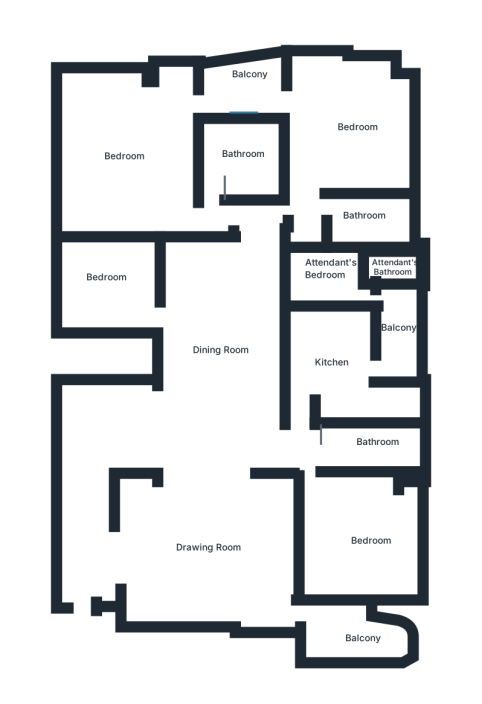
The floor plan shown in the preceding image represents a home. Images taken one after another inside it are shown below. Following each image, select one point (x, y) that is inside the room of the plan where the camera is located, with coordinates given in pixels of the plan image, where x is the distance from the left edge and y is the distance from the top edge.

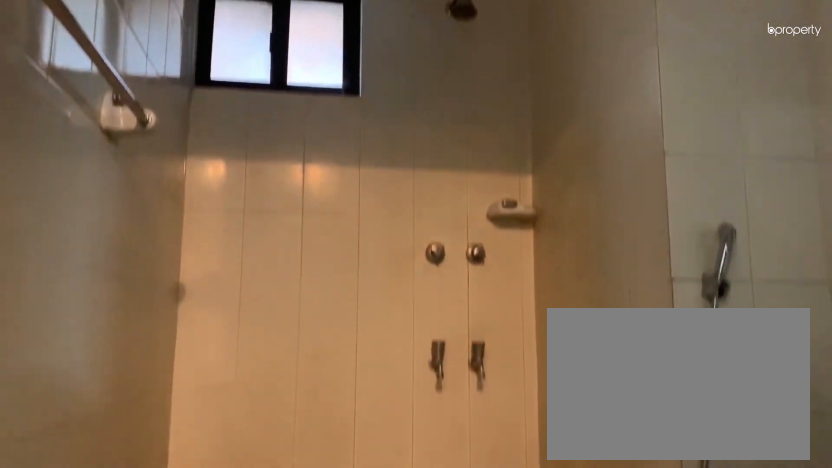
(363, 207)
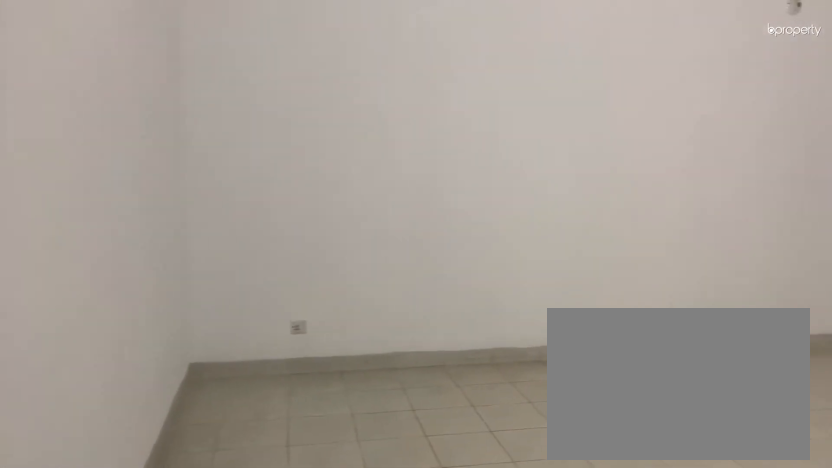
(141, 171)
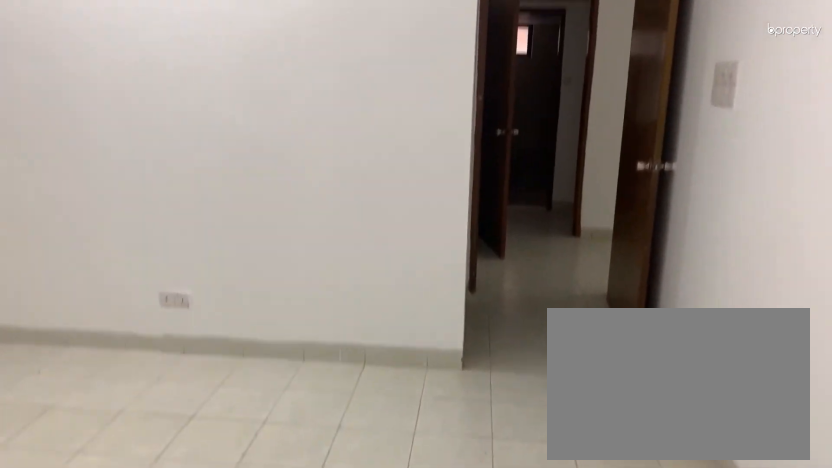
(141, 171)
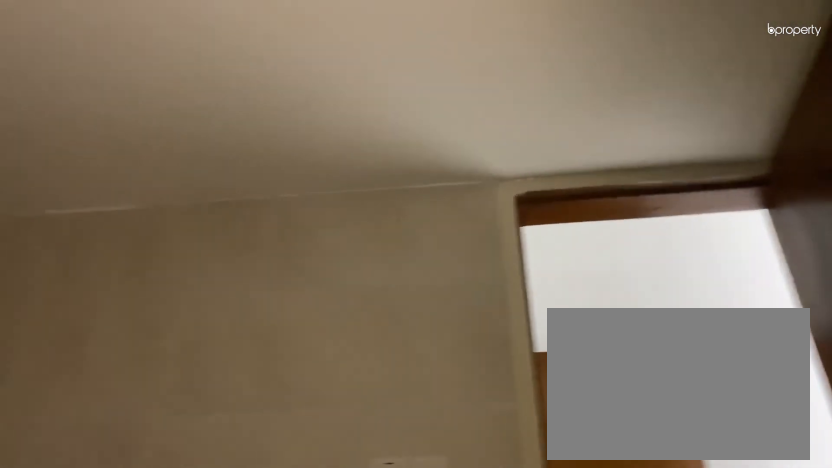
(230, 160)
